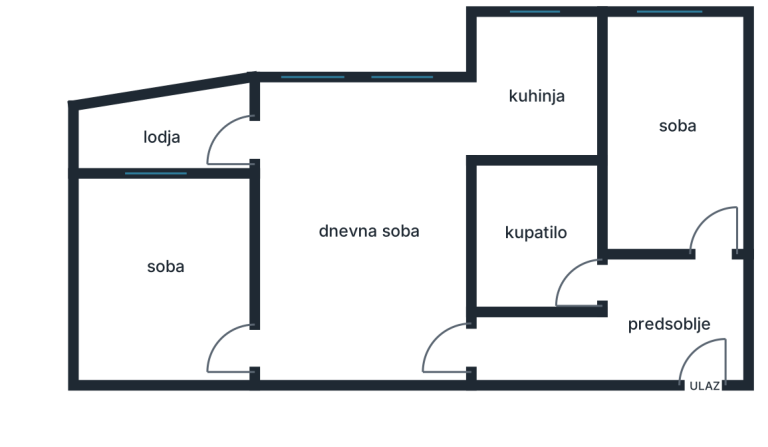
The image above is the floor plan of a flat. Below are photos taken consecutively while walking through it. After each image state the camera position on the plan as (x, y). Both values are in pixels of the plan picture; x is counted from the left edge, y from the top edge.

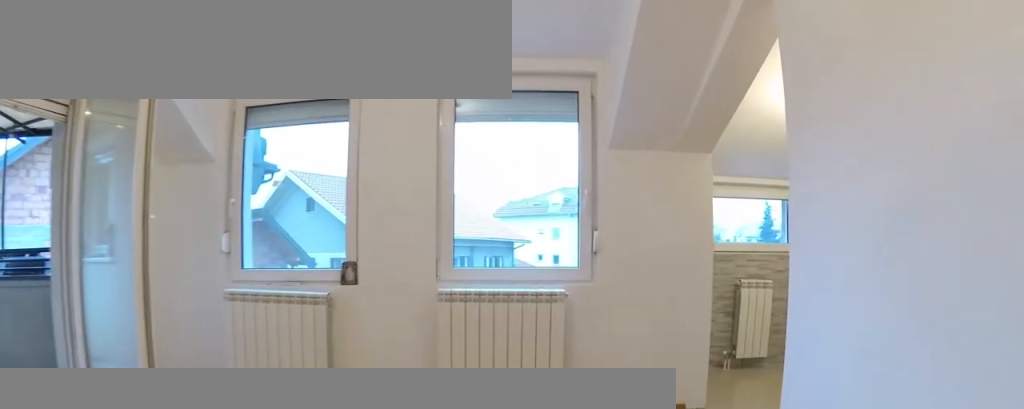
(439, 263)
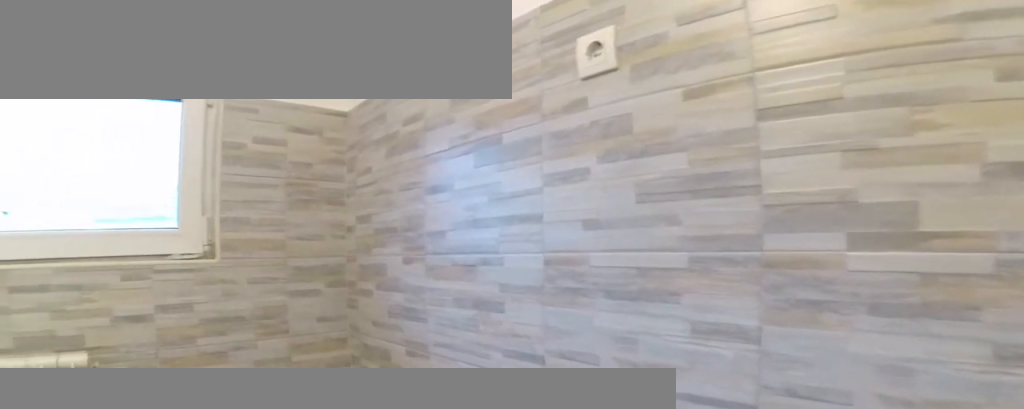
(544, 148)
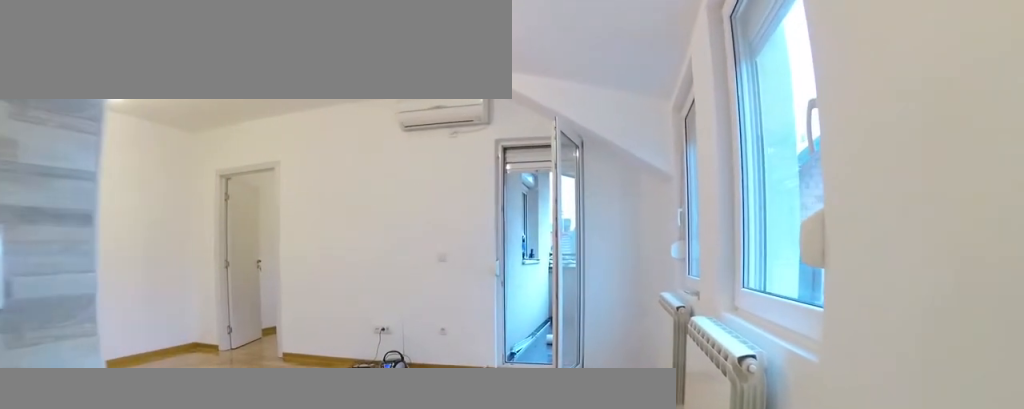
(514, 115)
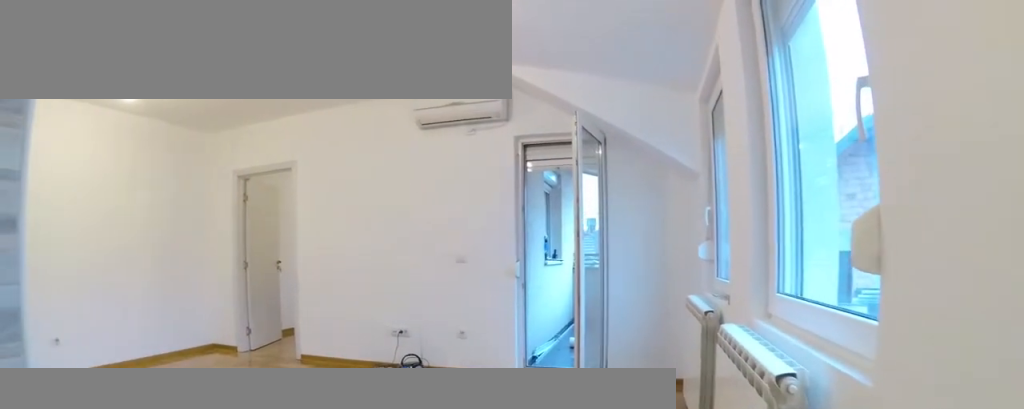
(504, 115)
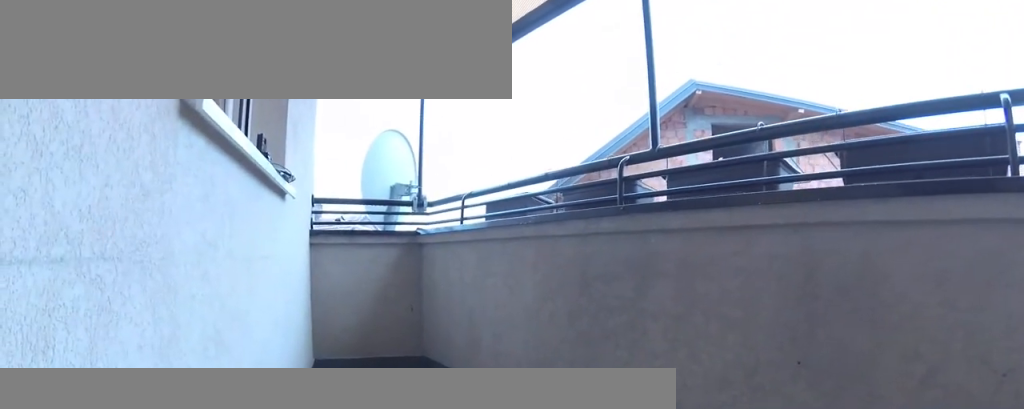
(259, 128)
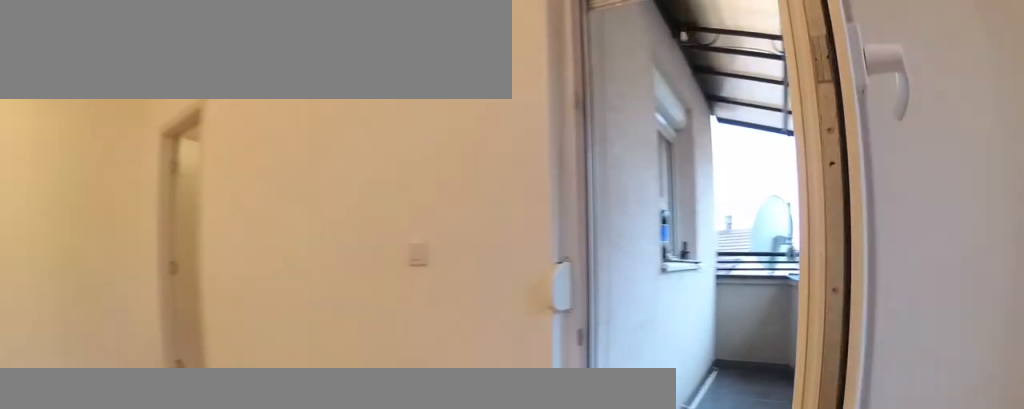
(301, 115)
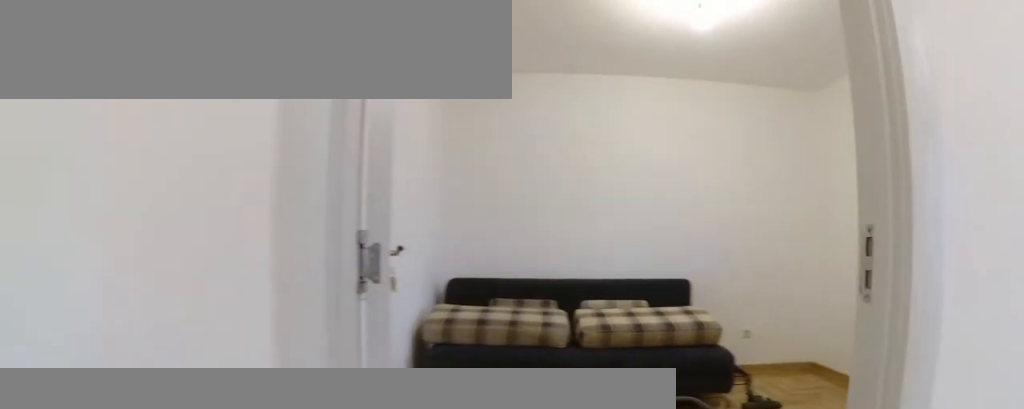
(301, 343)
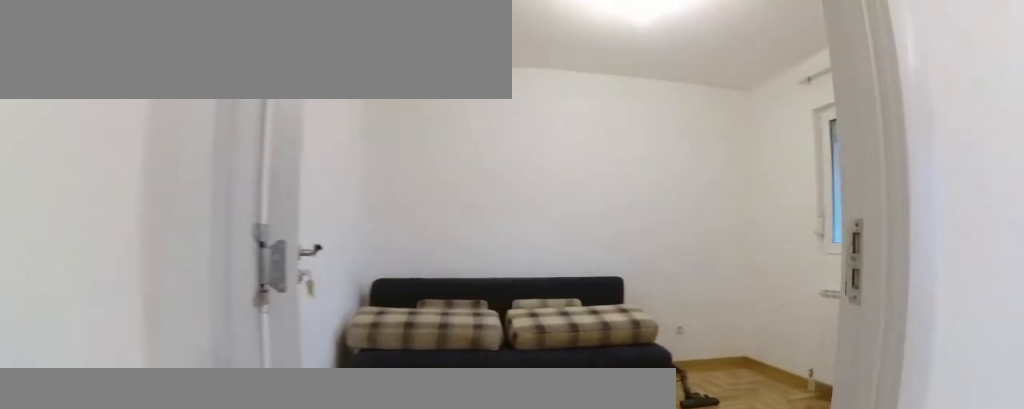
(294, 342)
